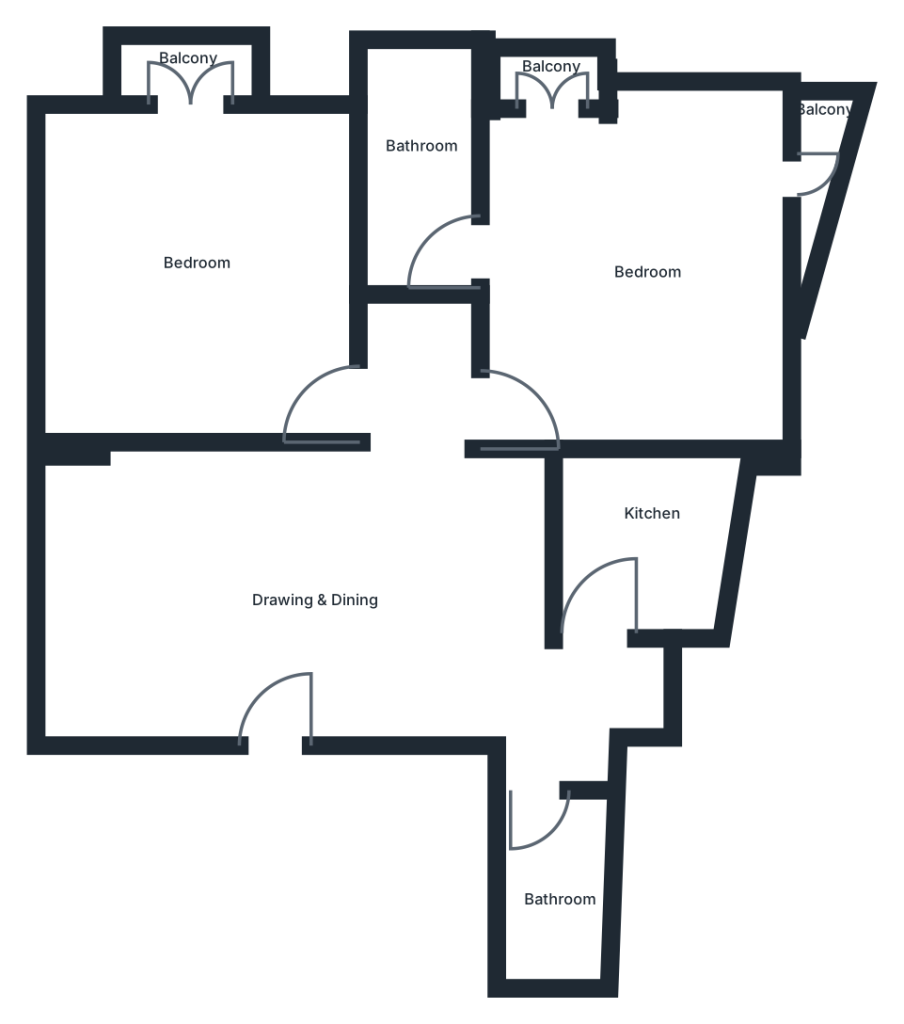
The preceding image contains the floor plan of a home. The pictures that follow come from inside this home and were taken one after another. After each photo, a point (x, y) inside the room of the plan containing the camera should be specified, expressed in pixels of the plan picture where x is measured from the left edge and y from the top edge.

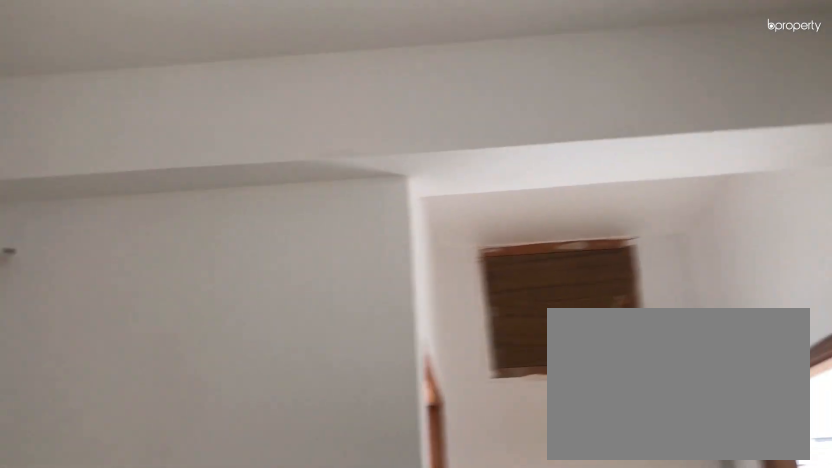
(385, 594)
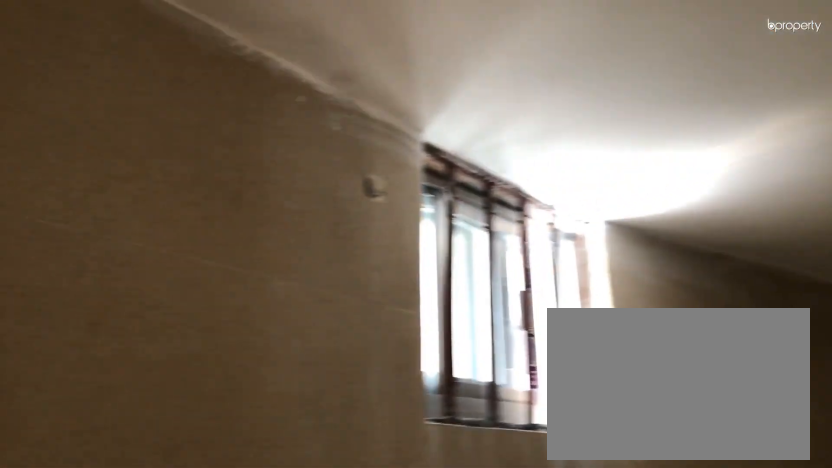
(550, 872)
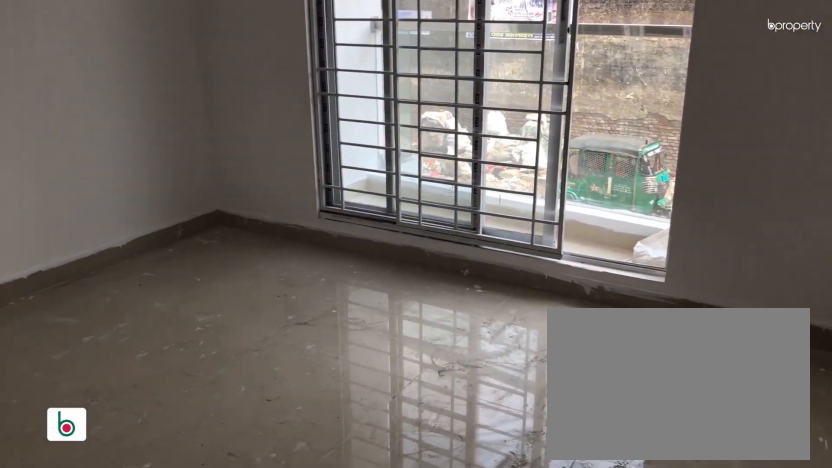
(184, 259)
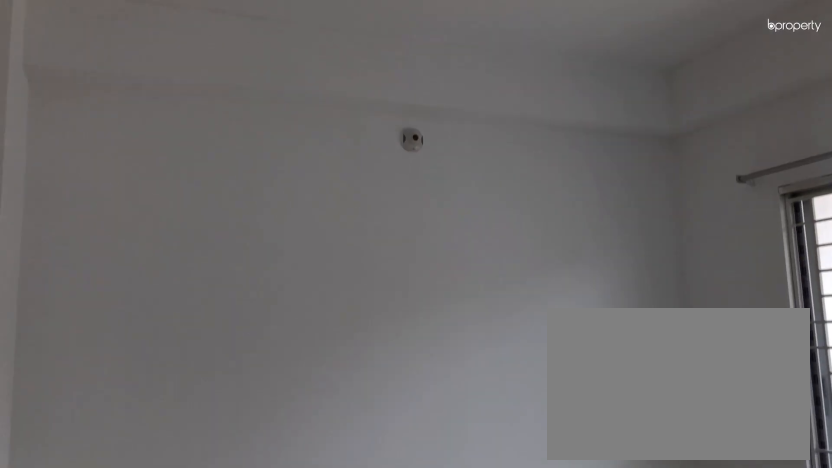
(184, 259)
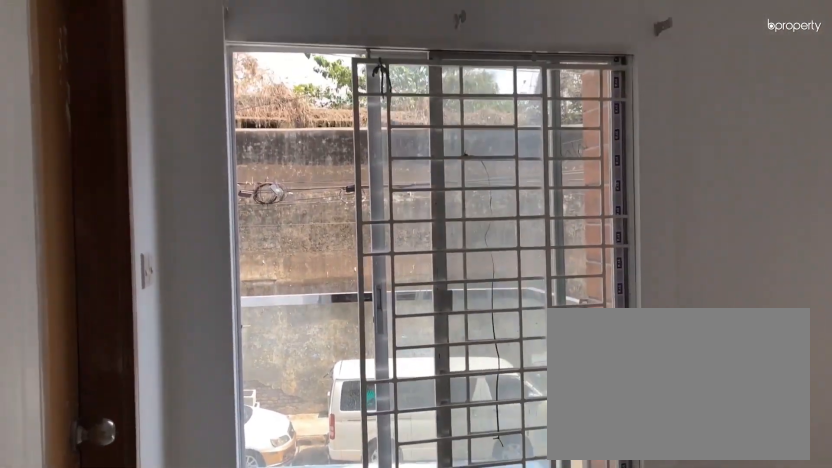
(625, 284)
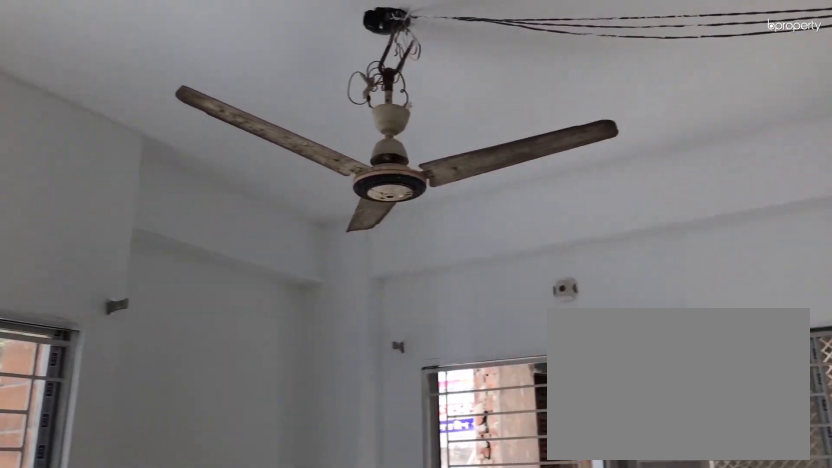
(625, 284)
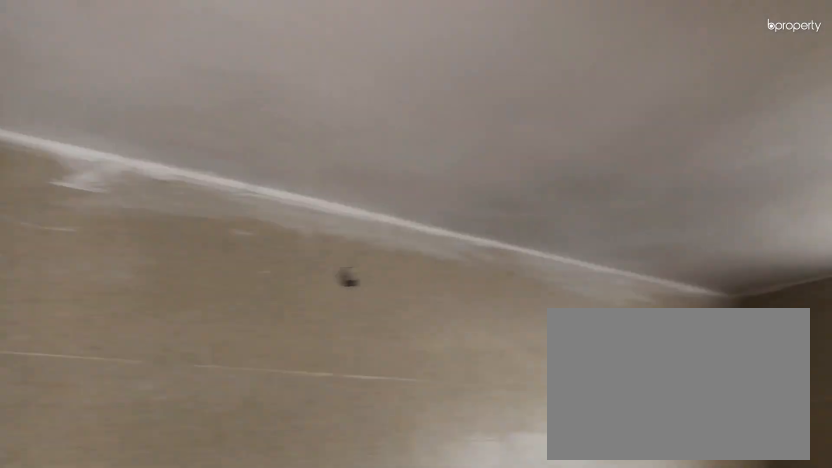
(423, 183)
